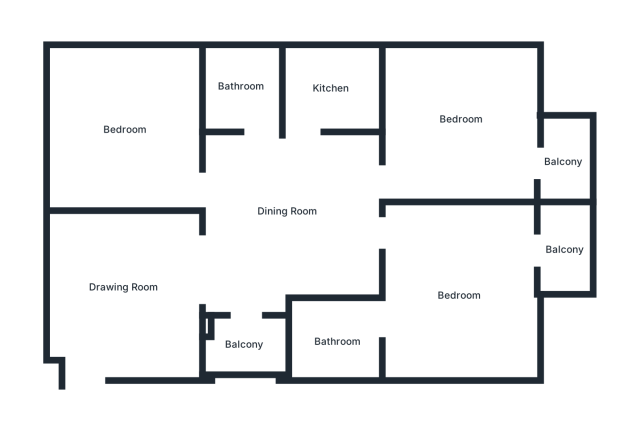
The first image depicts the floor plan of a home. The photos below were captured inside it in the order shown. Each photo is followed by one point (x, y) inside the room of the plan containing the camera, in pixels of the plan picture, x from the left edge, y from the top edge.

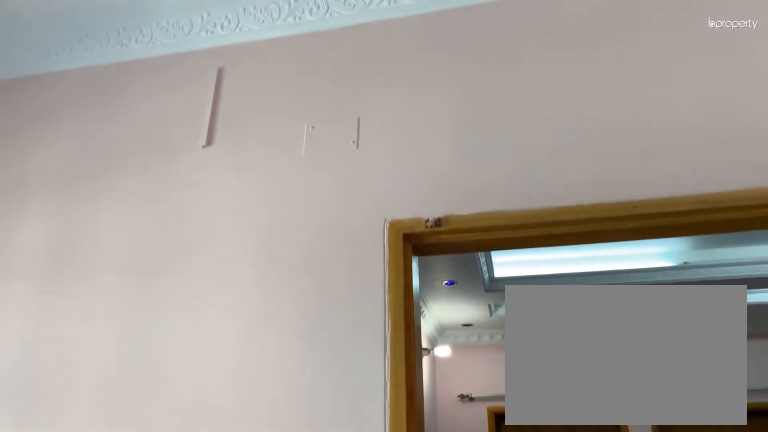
(127, 127)
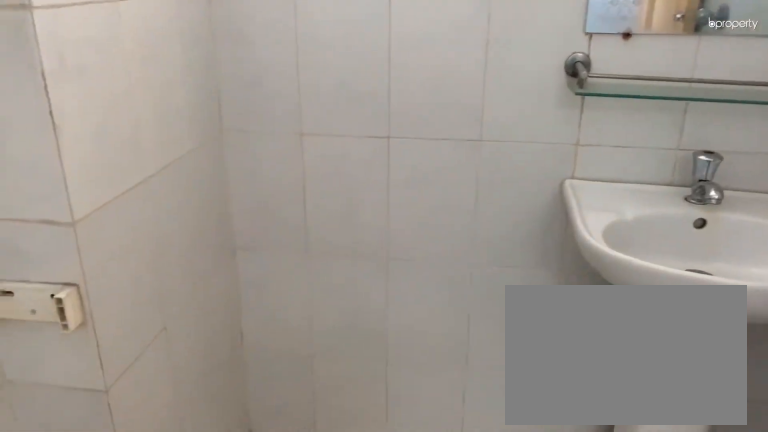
(239, 87)
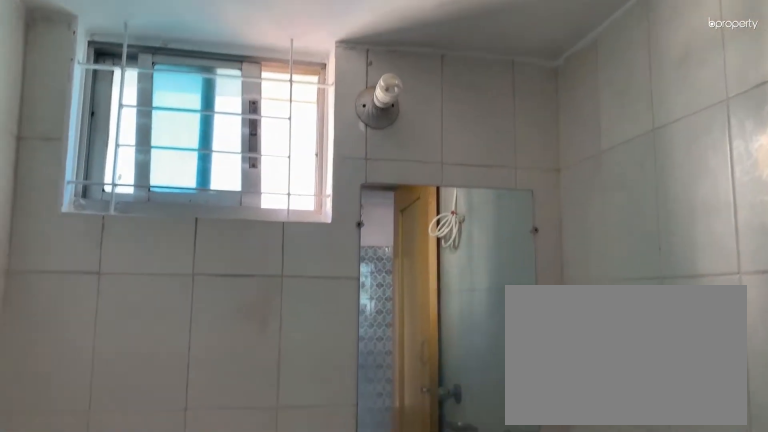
(239, 87)
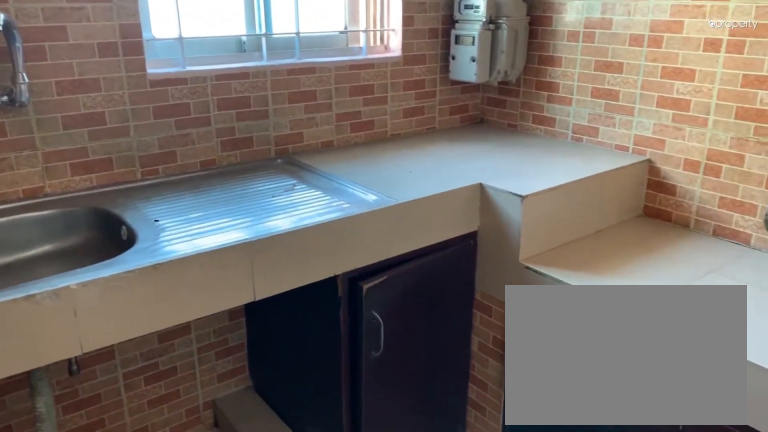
(328, 88)
